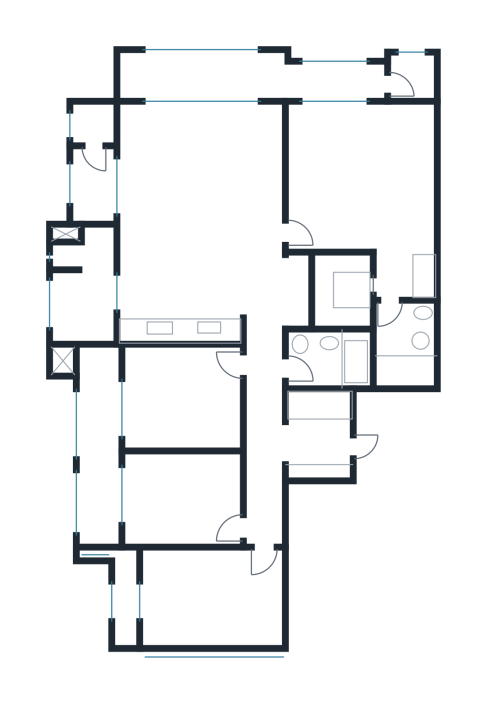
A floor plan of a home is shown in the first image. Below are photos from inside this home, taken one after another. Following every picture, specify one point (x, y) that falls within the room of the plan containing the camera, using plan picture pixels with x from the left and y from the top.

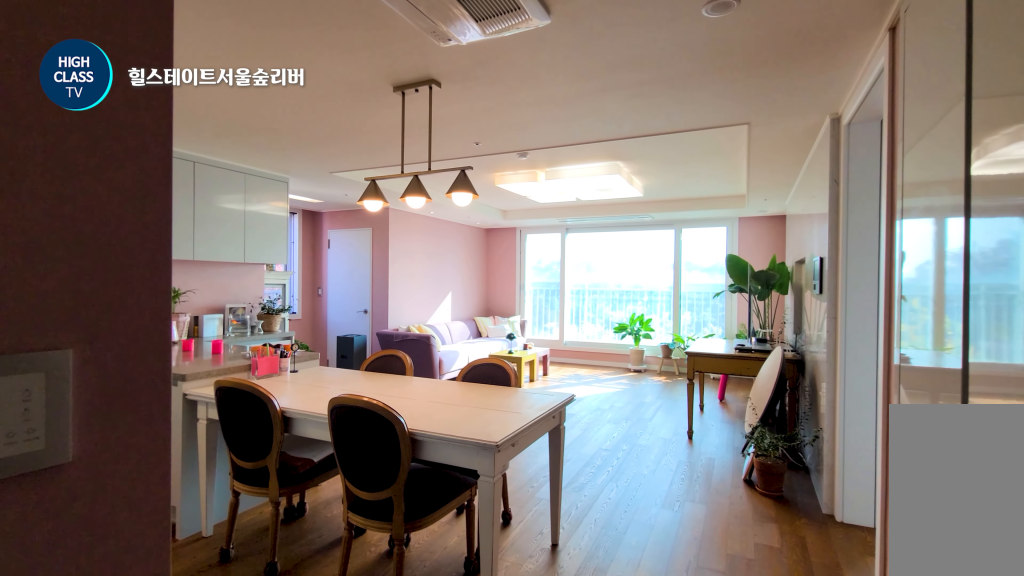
(263, 433)
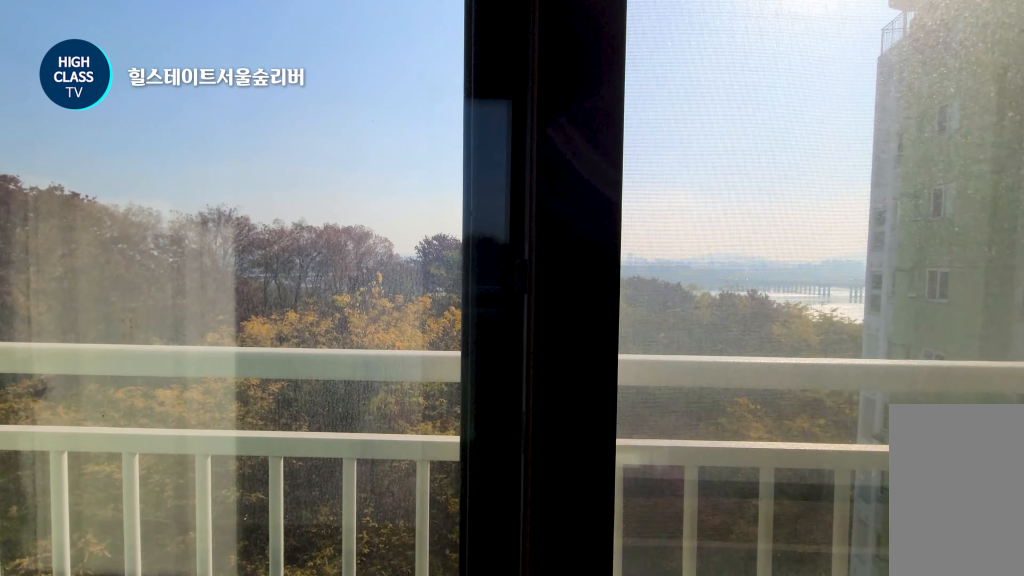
(362, 156)
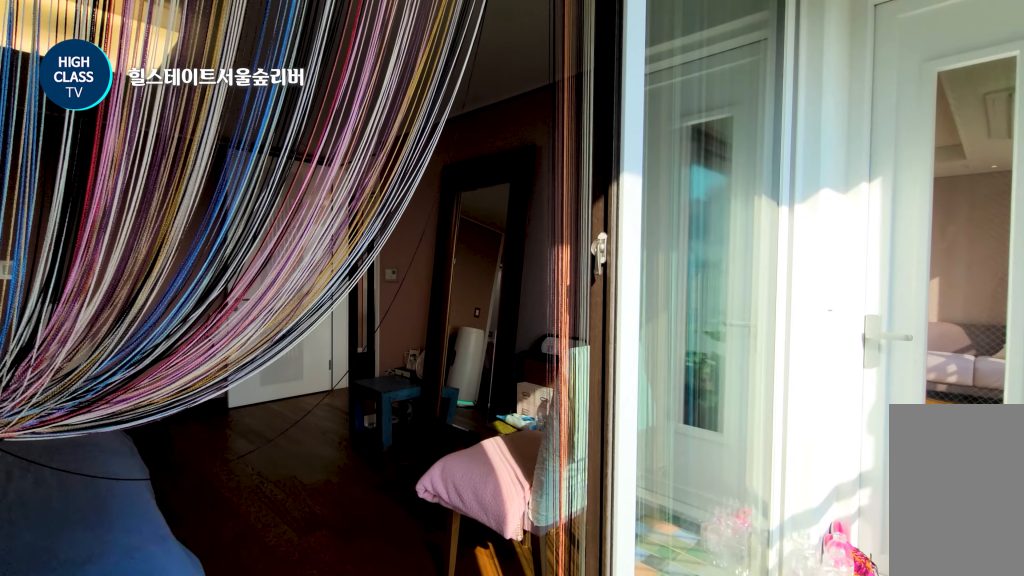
(362, 156)
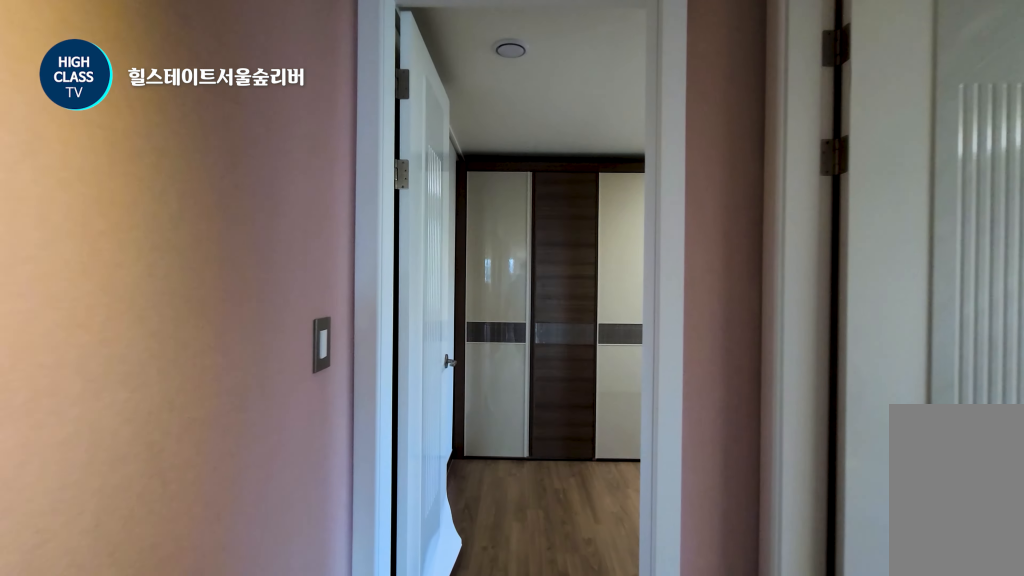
(263, 434)
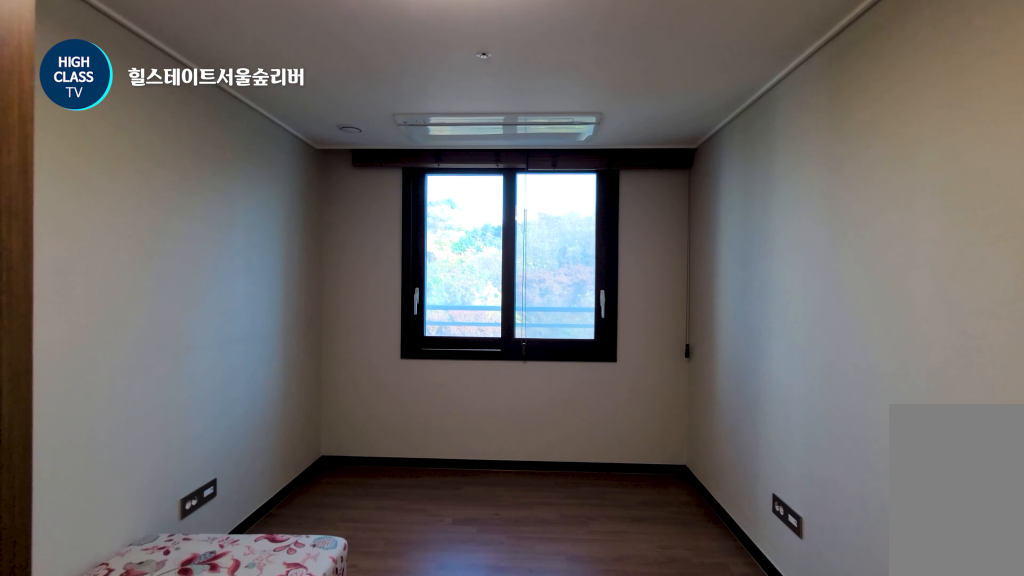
(196, 599)
